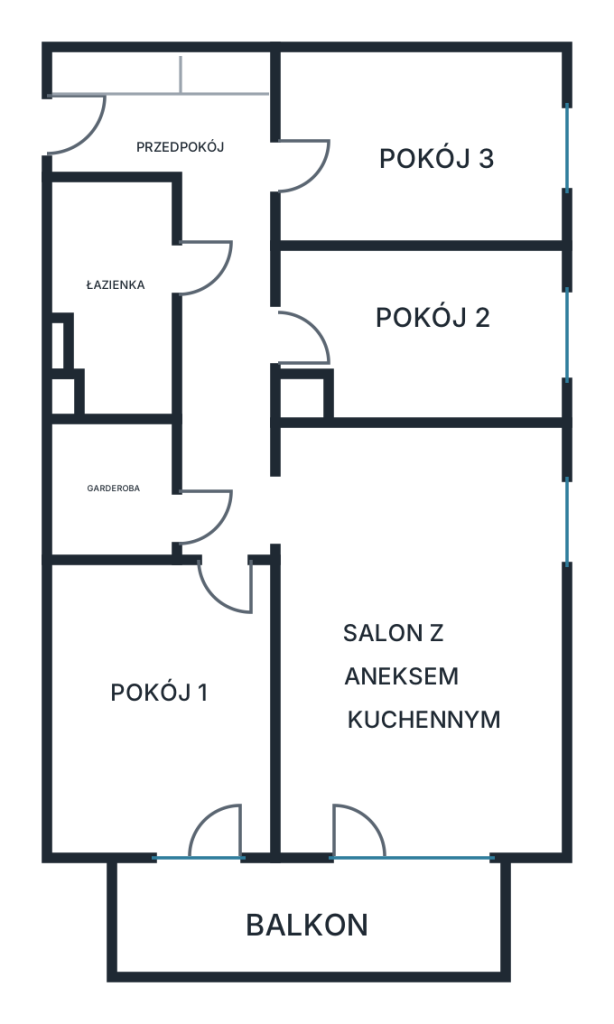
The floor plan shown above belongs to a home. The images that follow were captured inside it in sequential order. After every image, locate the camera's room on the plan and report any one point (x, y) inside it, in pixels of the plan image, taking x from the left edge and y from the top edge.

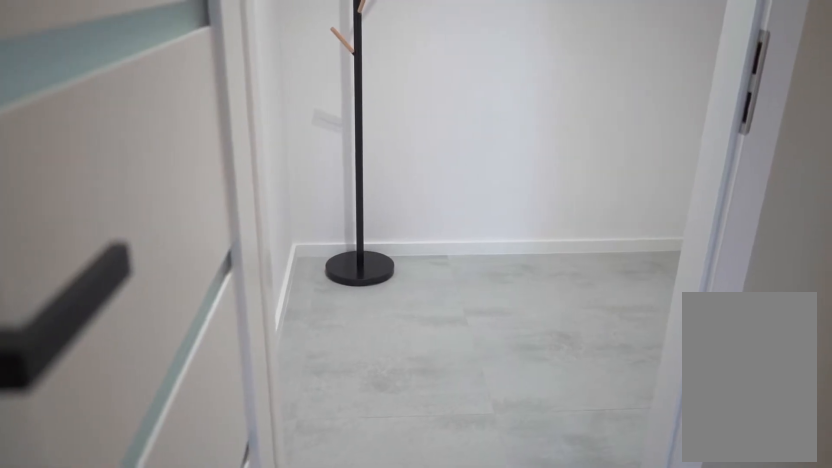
(115, 489)
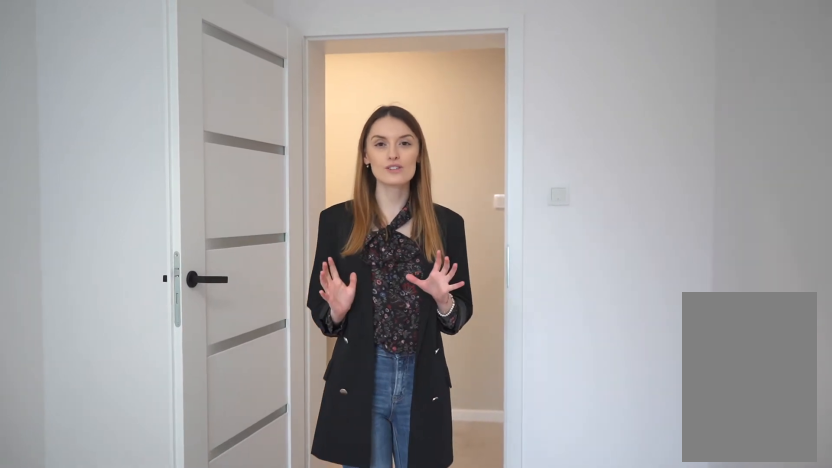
(427, 330)
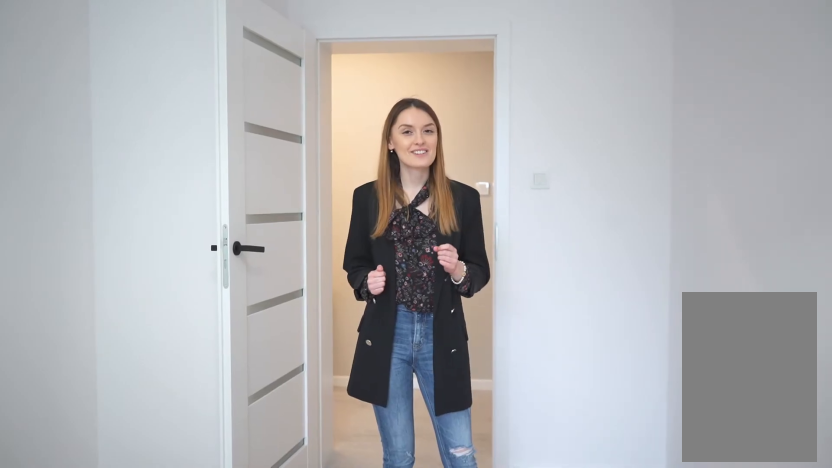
(427, 330)
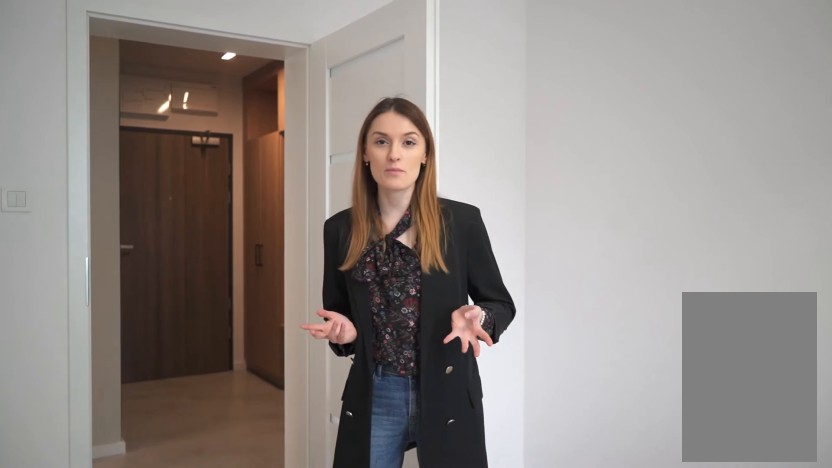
(427, 148)
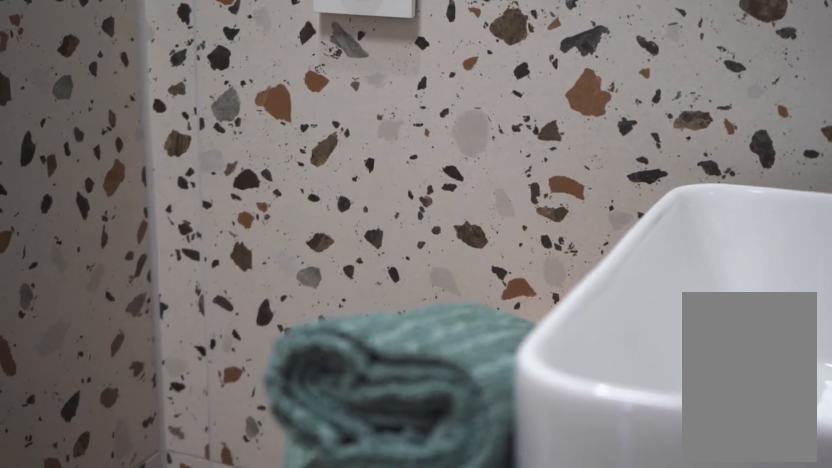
(115, 294)
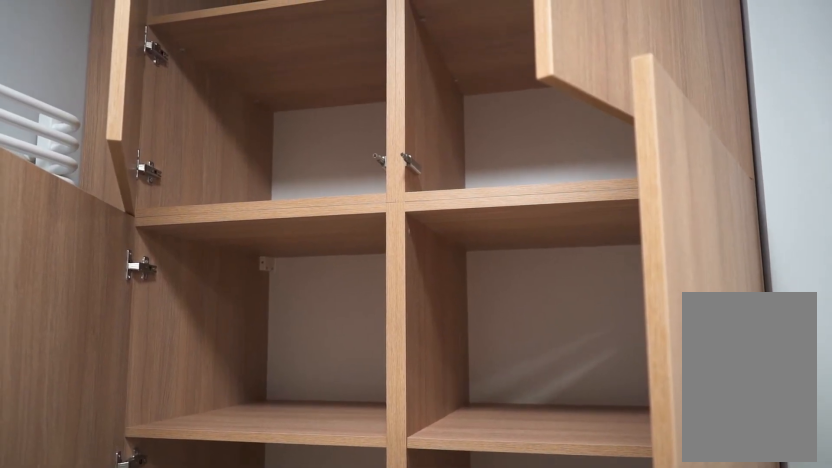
(115, 294)
